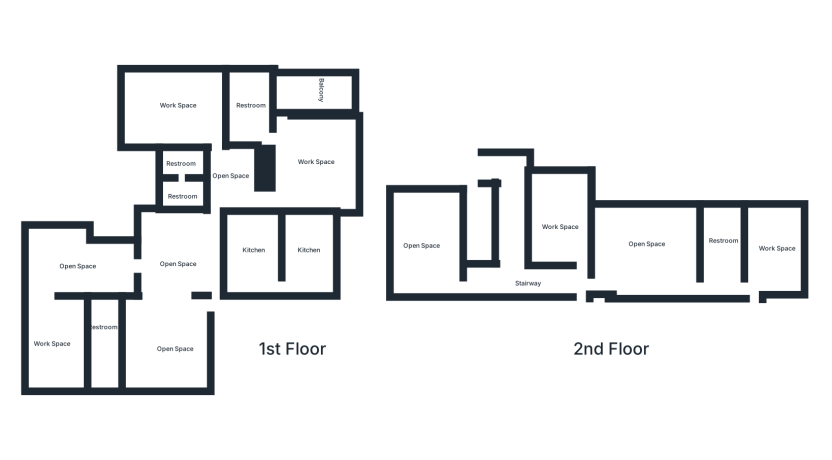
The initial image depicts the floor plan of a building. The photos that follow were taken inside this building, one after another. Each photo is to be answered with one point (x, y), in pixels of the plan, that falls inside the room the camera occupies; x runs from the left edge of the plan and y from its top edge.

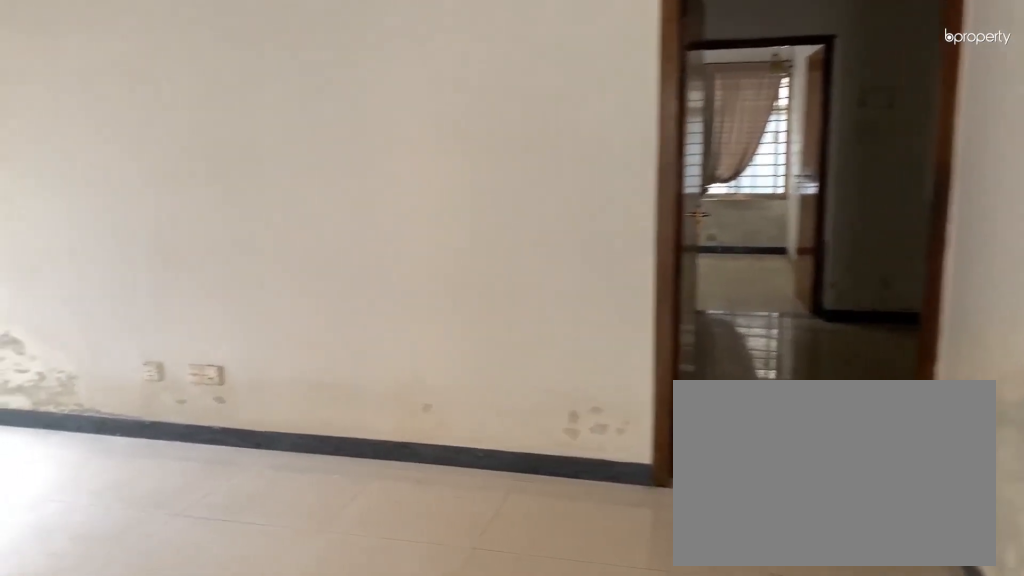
(175, 251)
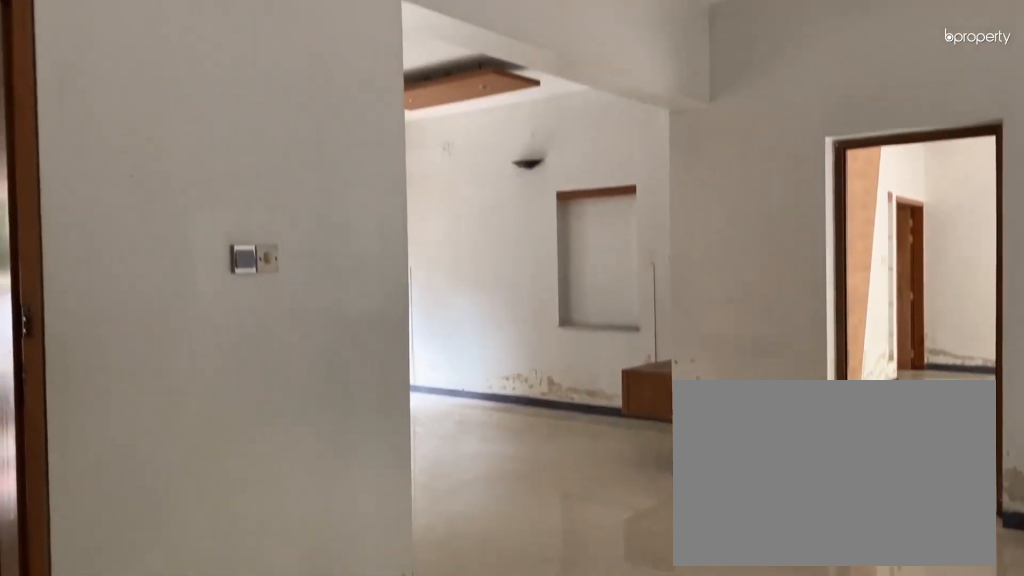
(175, 251)
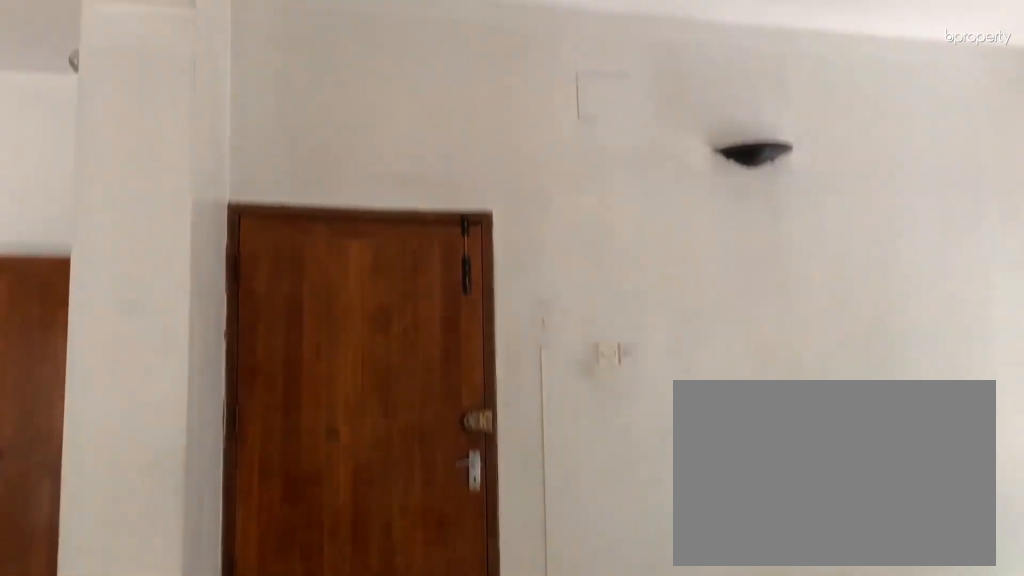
(164, 343)
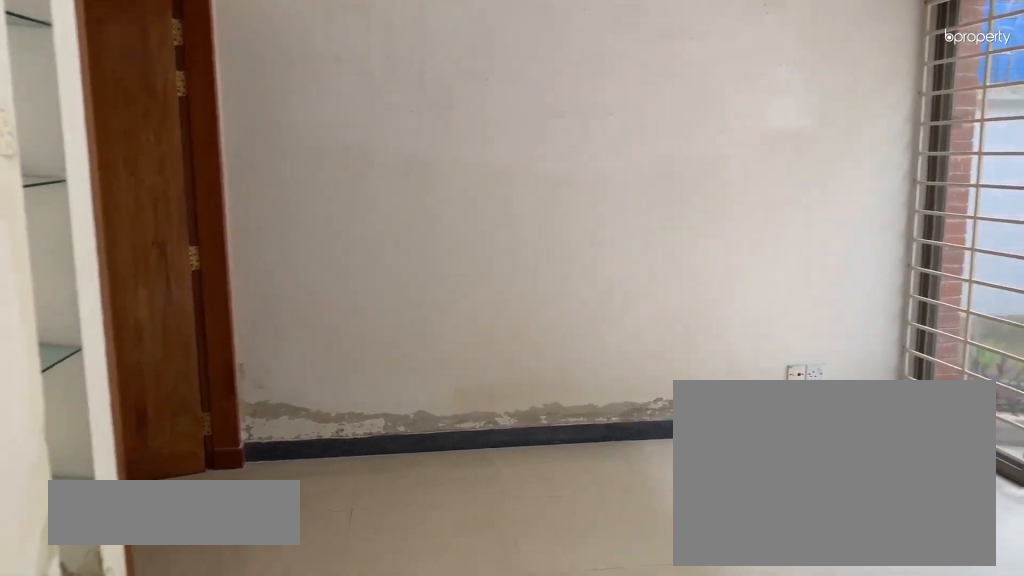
(73, 266)
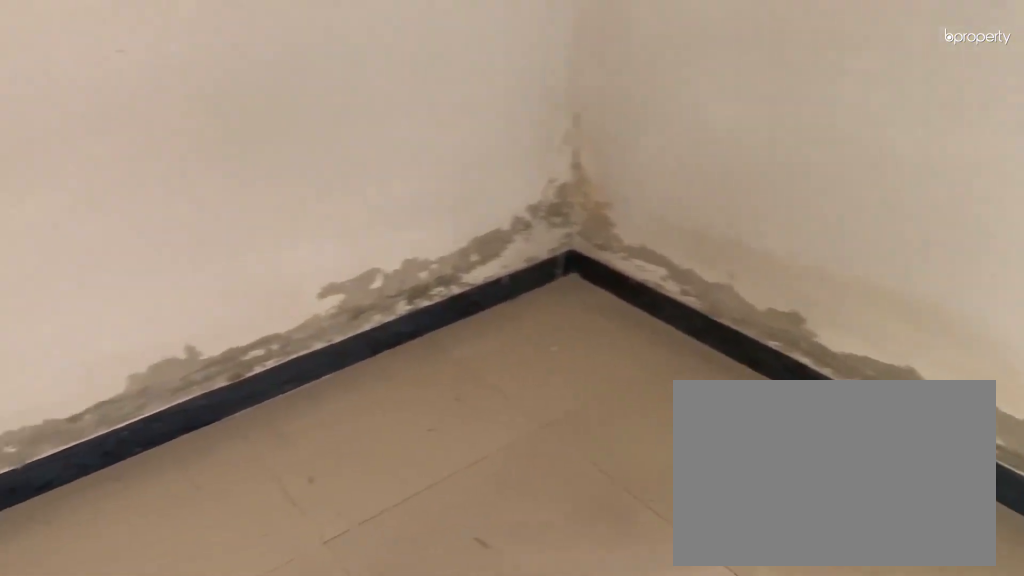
(57, 346)
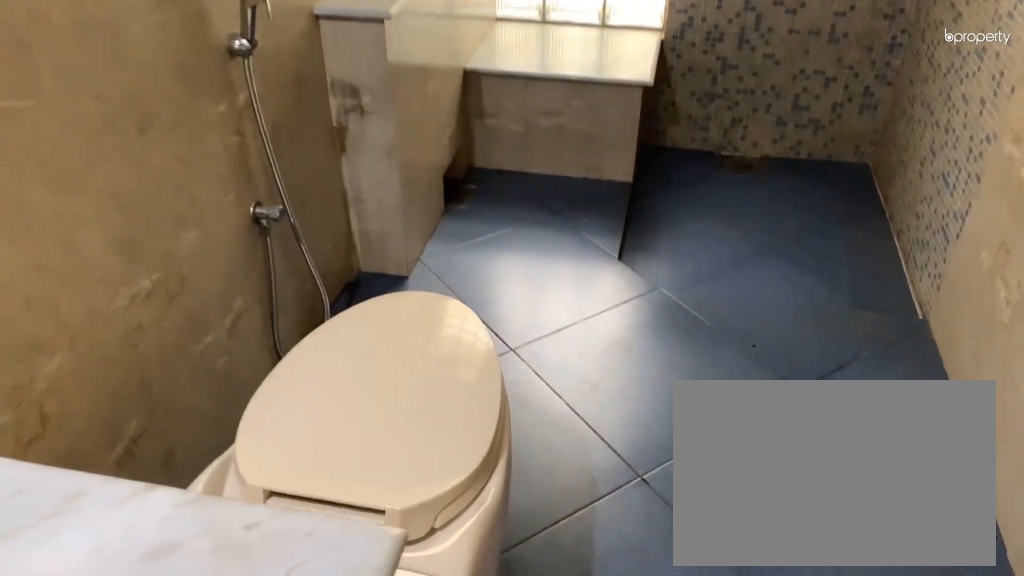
(109, 334)
